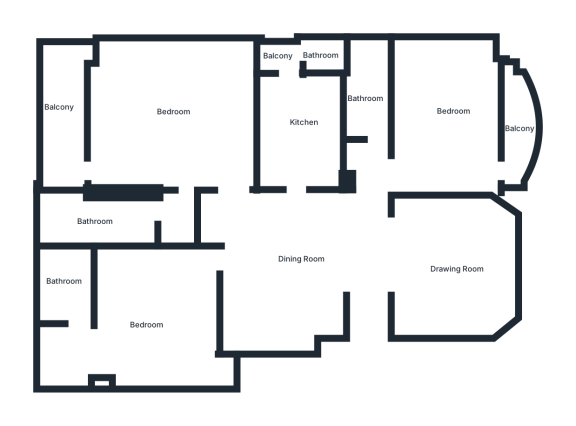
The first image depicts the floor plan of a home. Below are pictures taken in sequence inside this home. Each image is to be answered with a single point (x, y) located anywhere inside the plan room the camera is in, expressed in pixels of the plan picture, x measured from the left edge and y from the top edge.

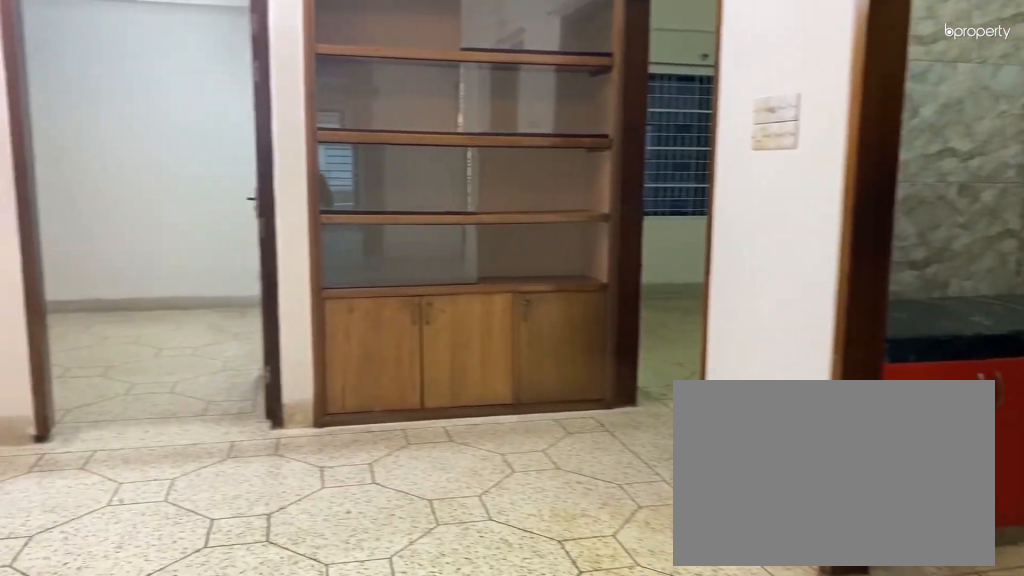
(285, 263)
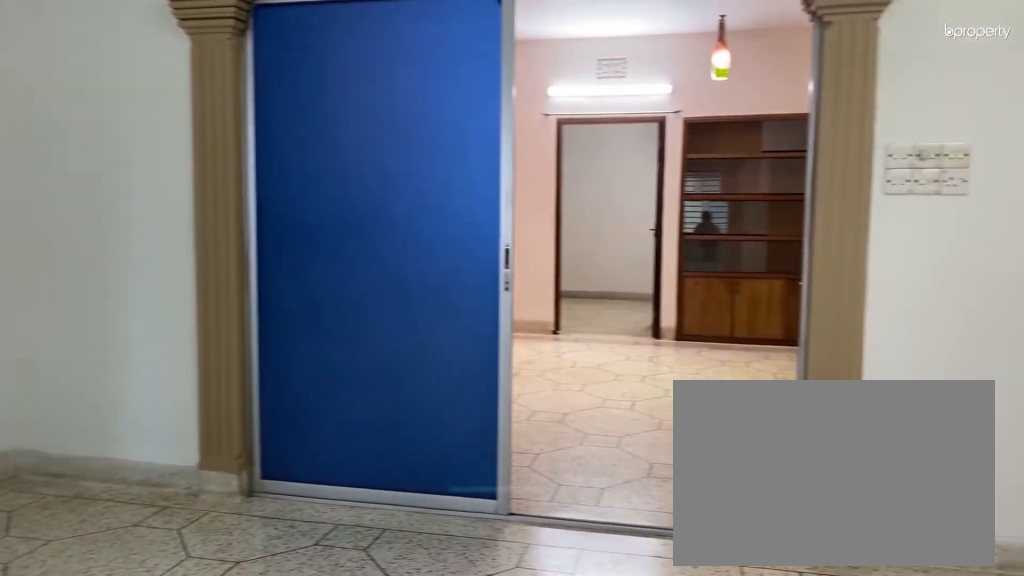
(459, 266)
